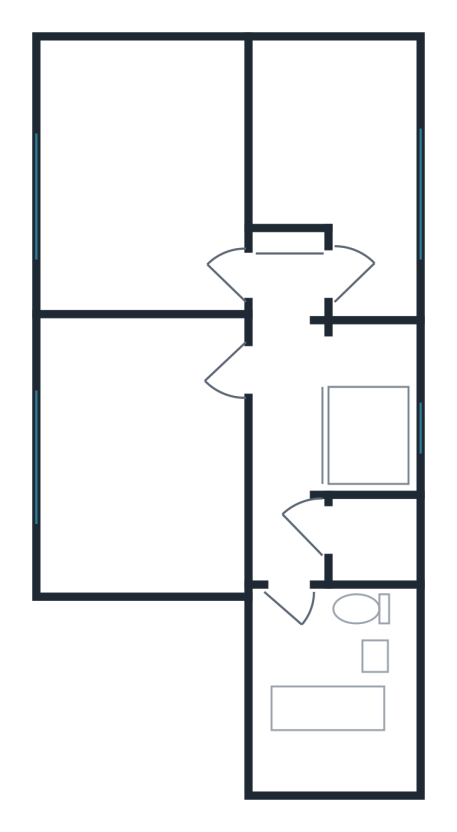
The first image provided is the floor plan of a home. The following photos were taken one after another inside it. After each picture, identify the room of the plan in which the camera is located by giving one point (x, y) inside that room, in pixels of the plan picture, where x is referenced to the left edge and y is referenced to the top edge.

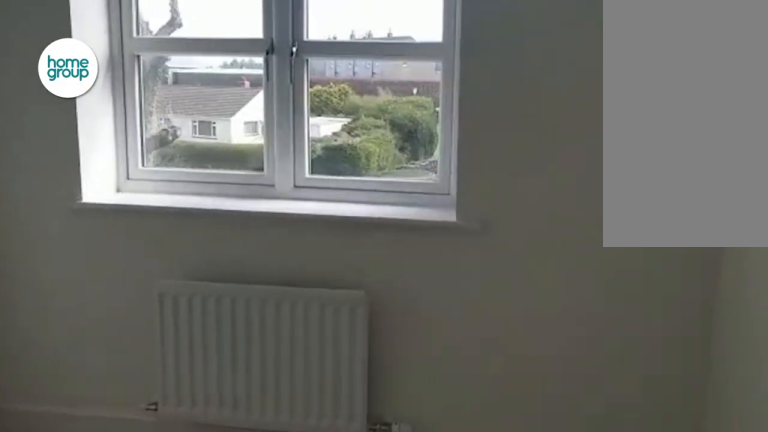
(150, 205)
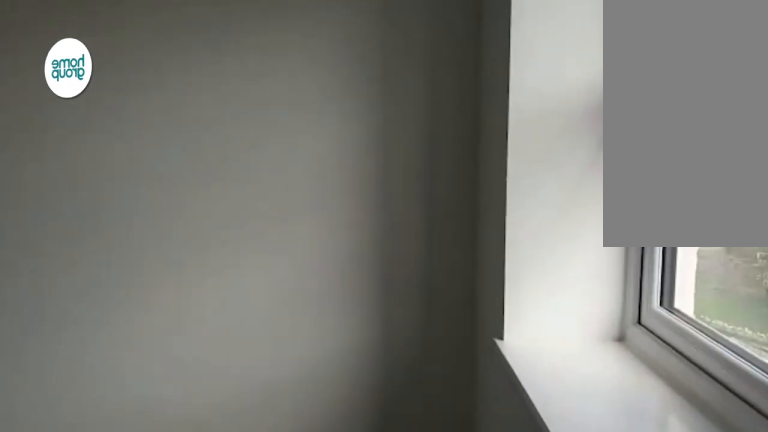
(150, 205)
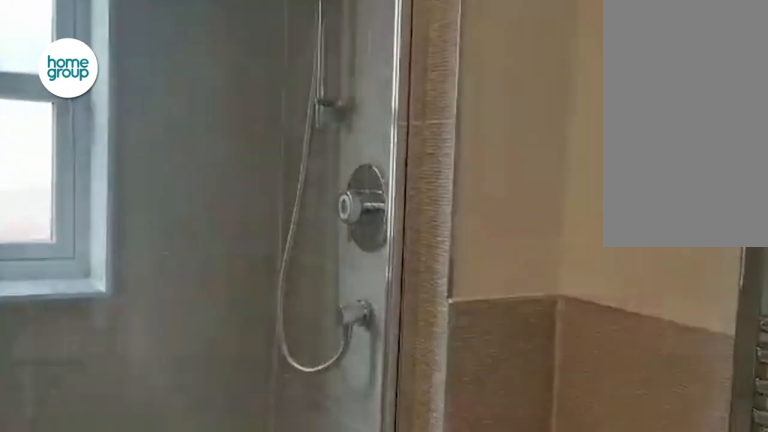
(340, 690)
